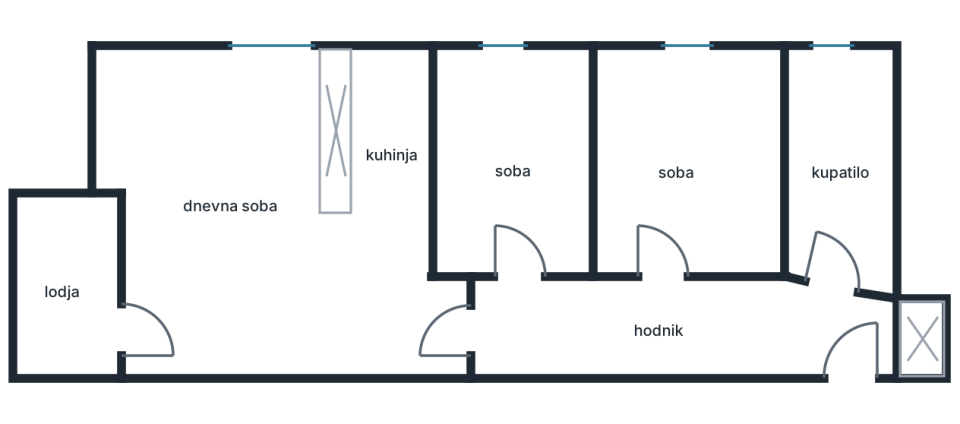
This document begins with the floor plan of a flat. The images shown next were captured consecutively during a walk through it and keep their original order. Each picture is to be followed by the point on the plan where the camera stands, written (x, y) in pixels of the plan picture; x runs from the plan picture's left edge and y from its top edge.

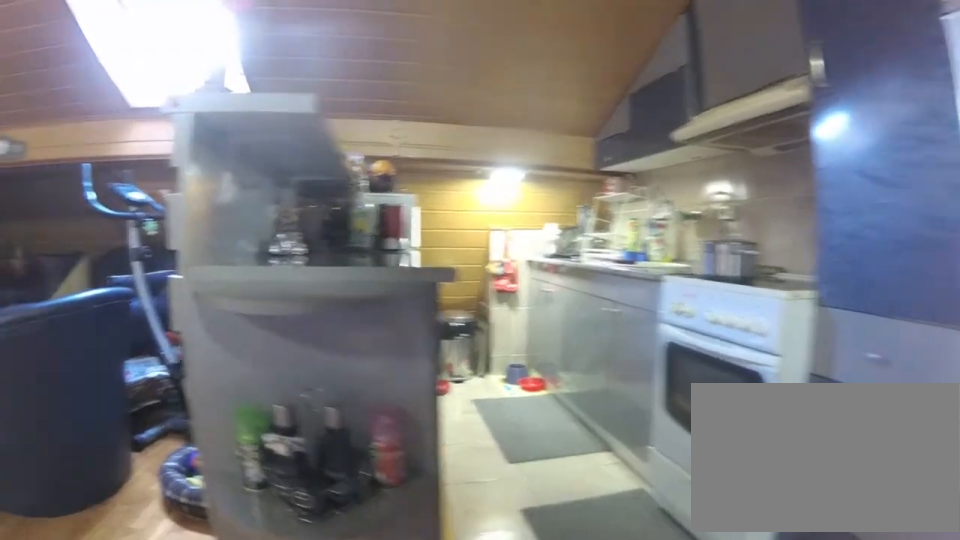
(401, 318)
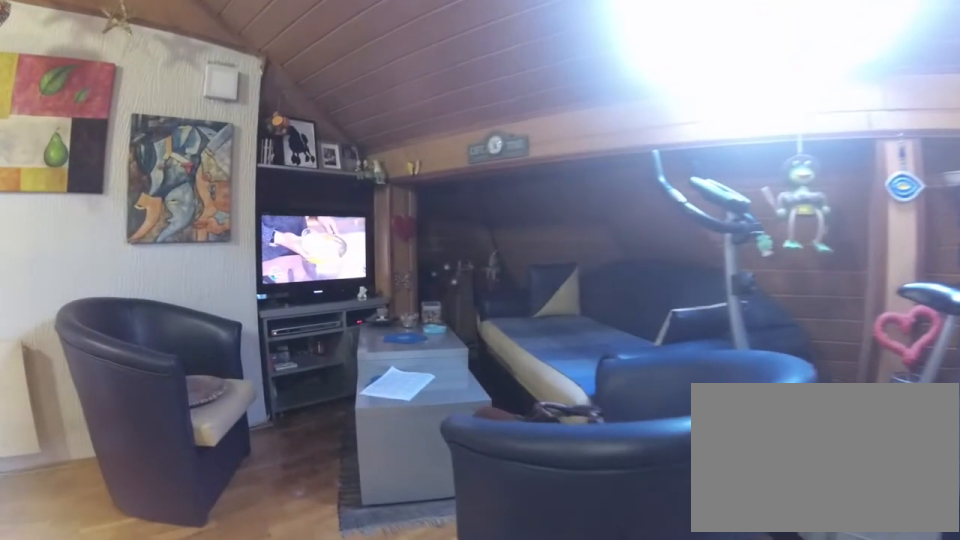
(351, 275)
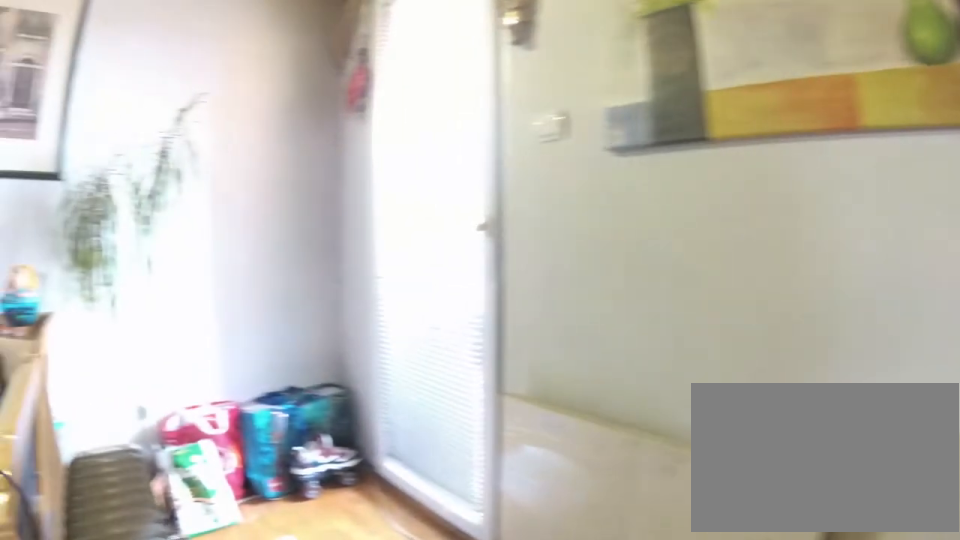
(181, 157)
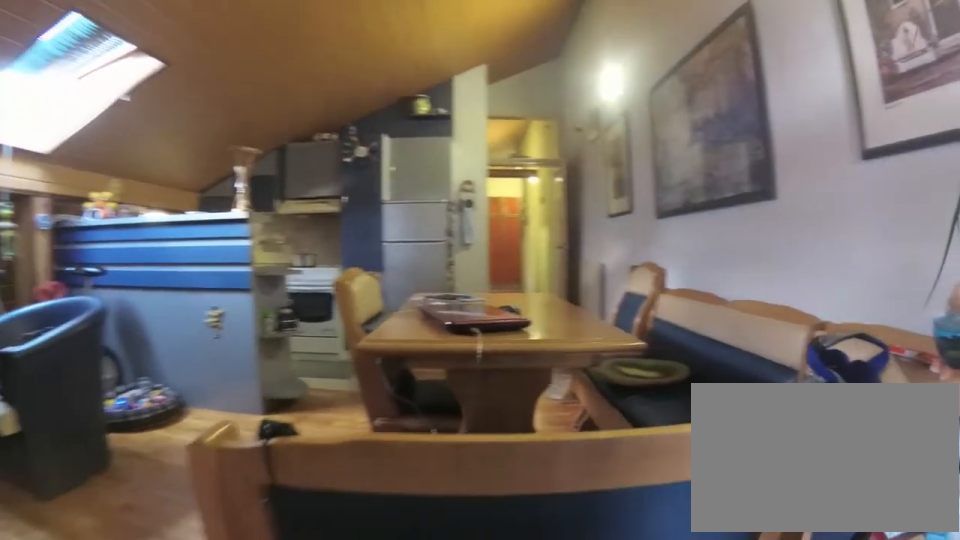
(144, 263)
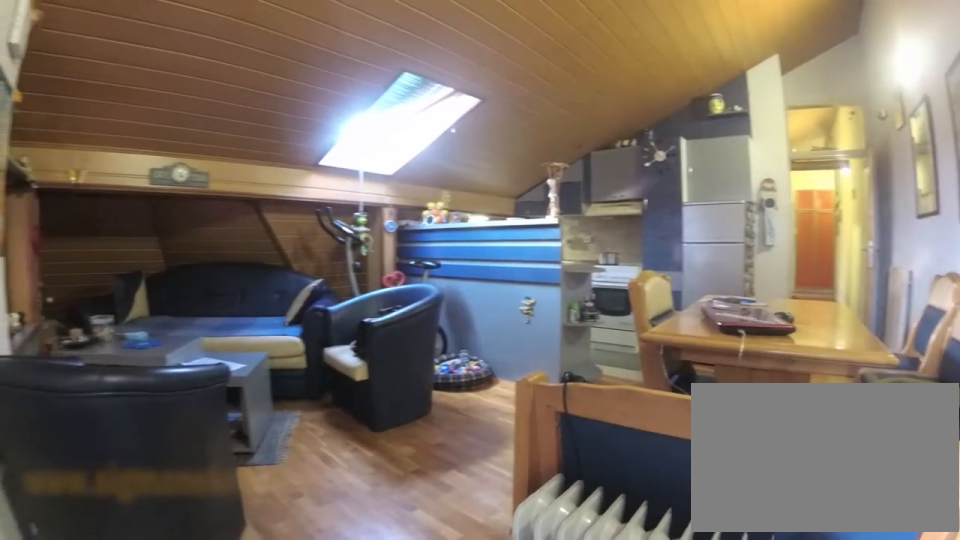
(146, 304)
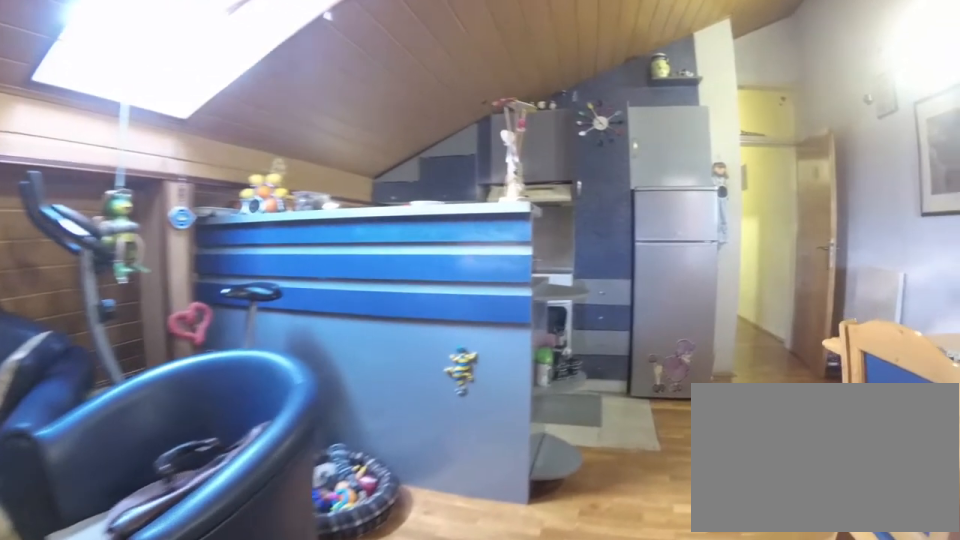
(194, 284)
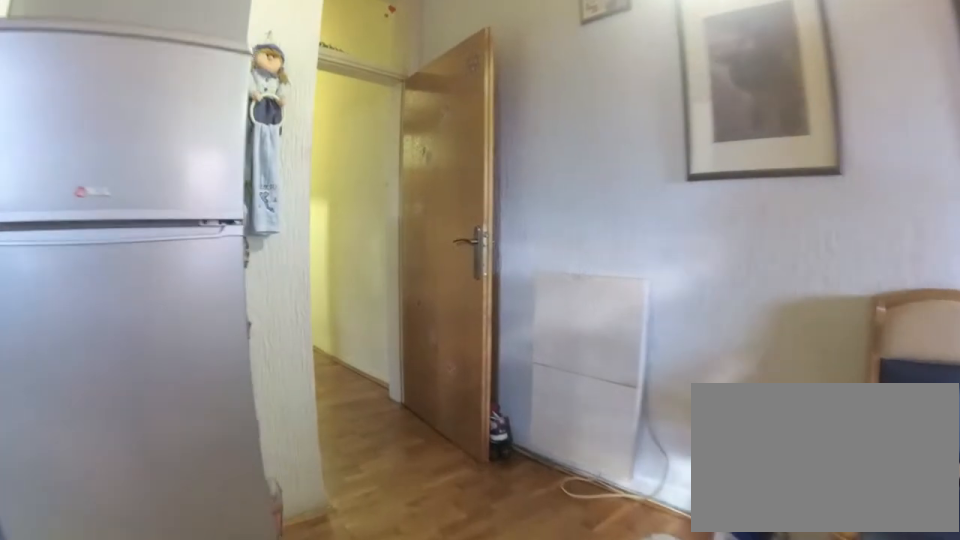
(304, 299)
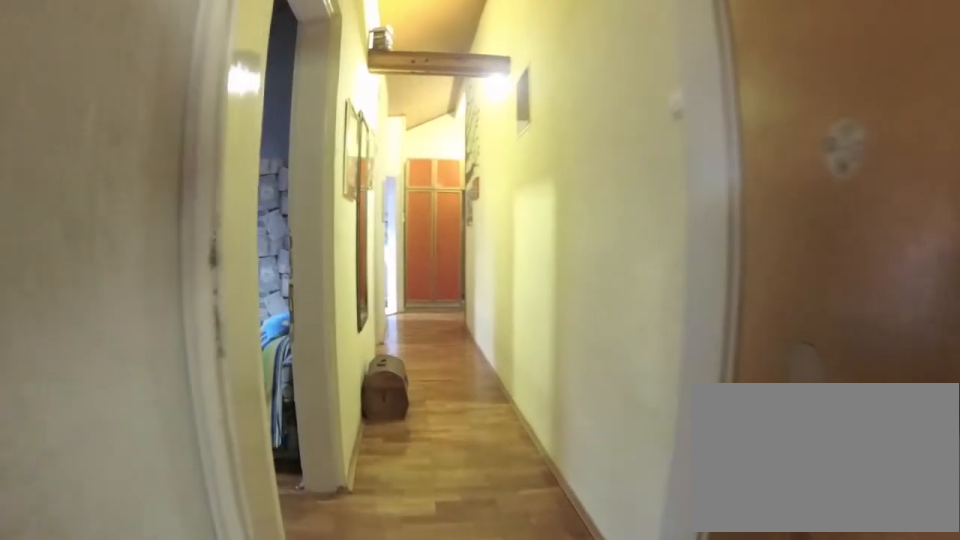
(395, 327)
